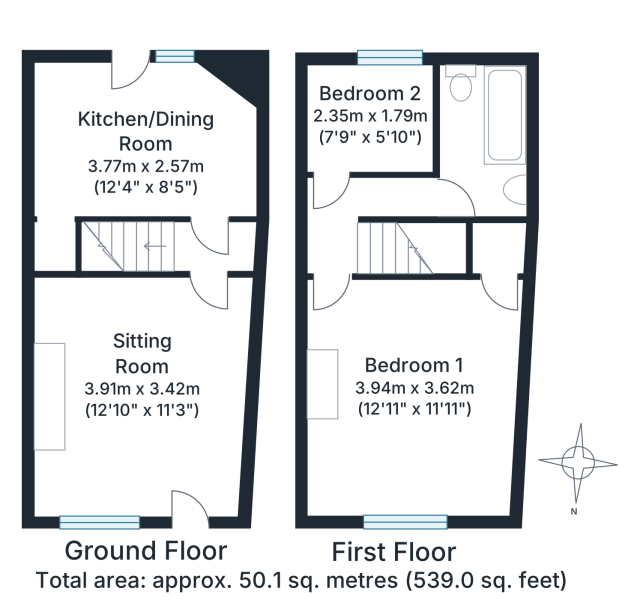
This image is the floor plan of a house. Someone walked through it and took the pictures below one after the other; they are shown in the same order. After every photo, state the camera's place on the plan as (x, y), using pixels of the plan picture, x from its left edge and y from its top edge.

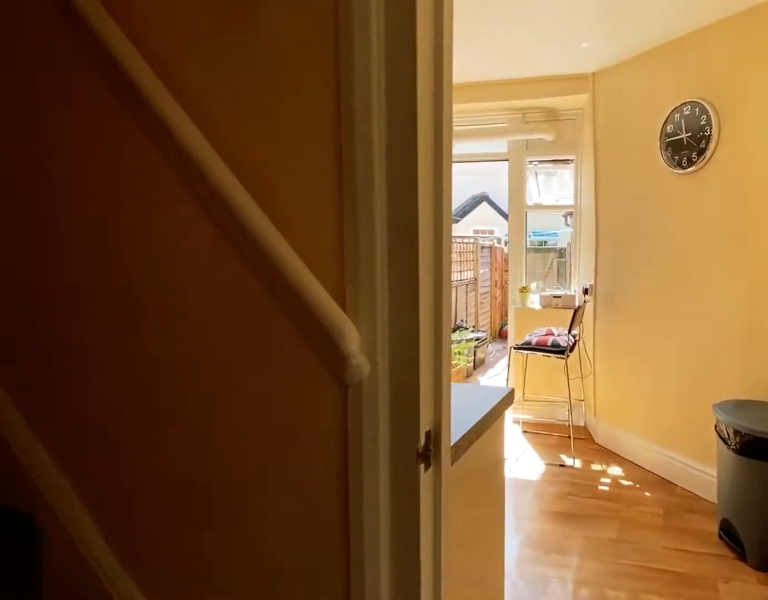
(210, 226)
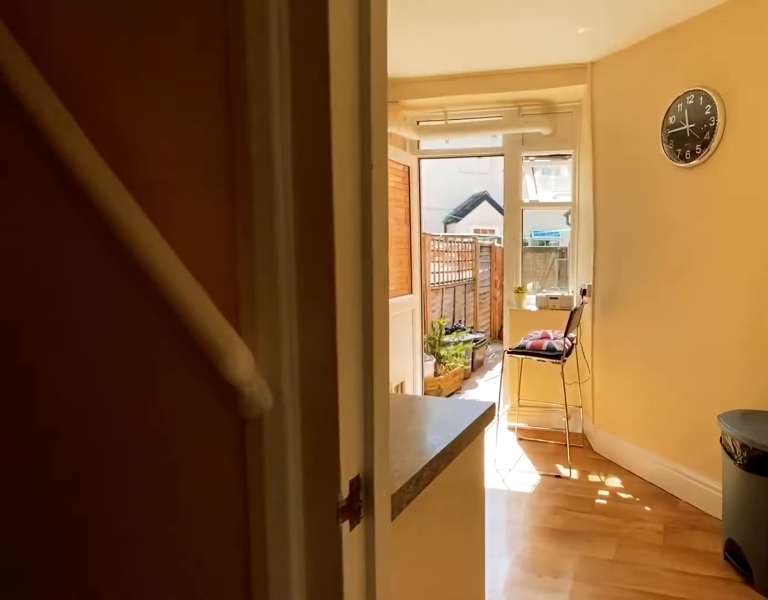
(212, 215)
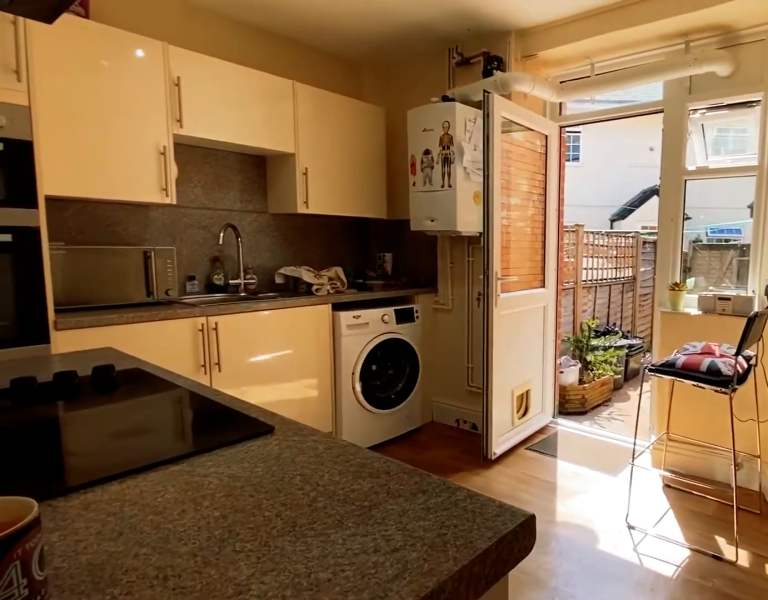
(214, 174)
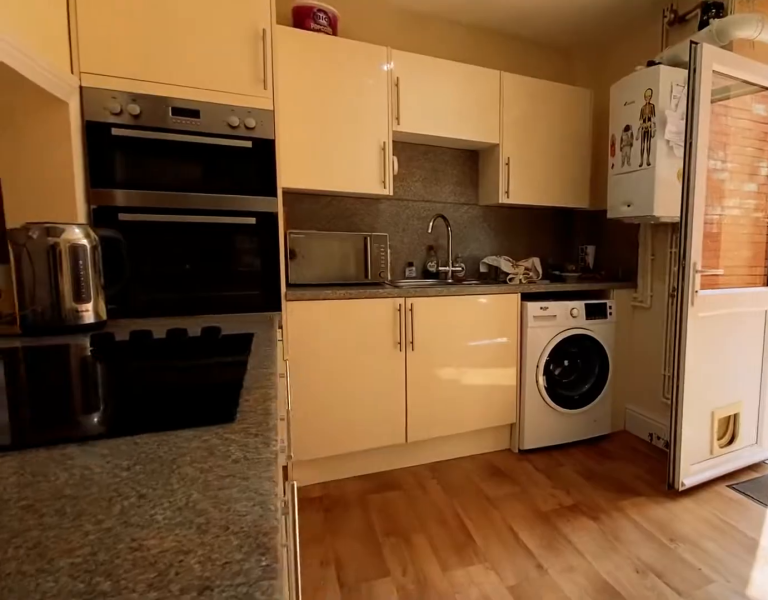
(208, 144)
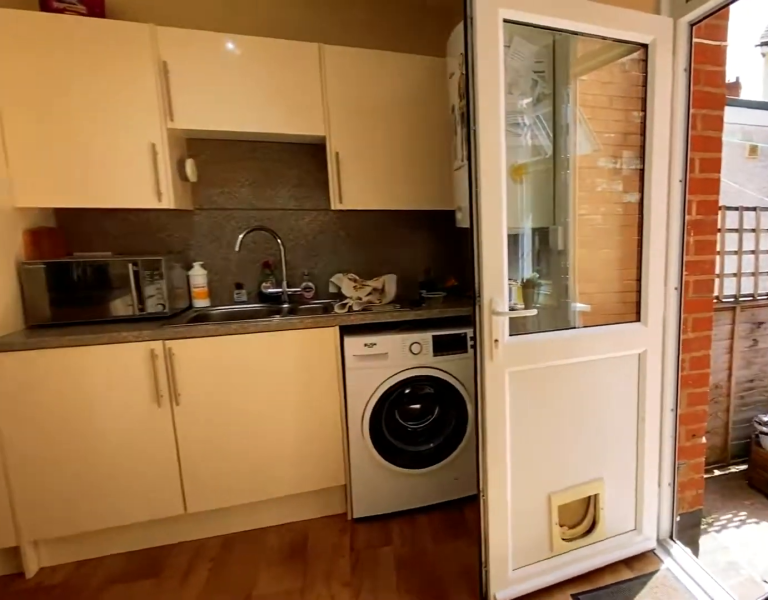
(167, 95)
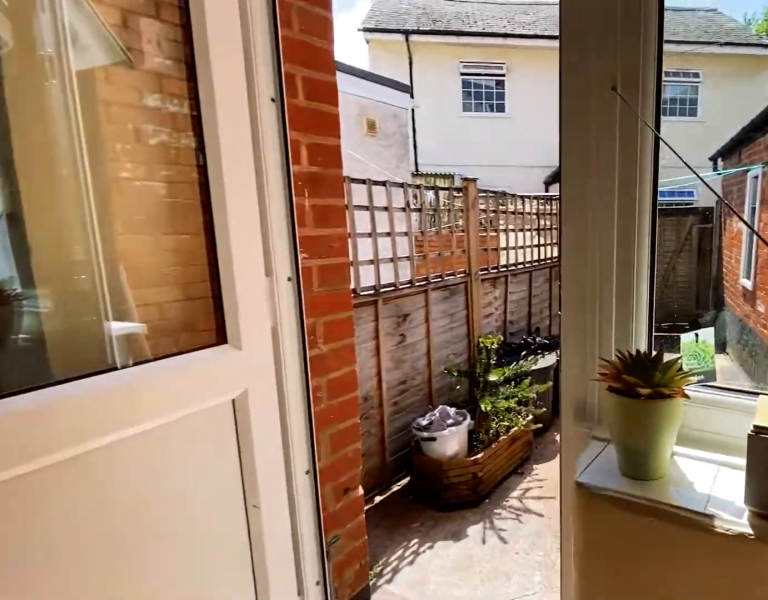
(148, 77)
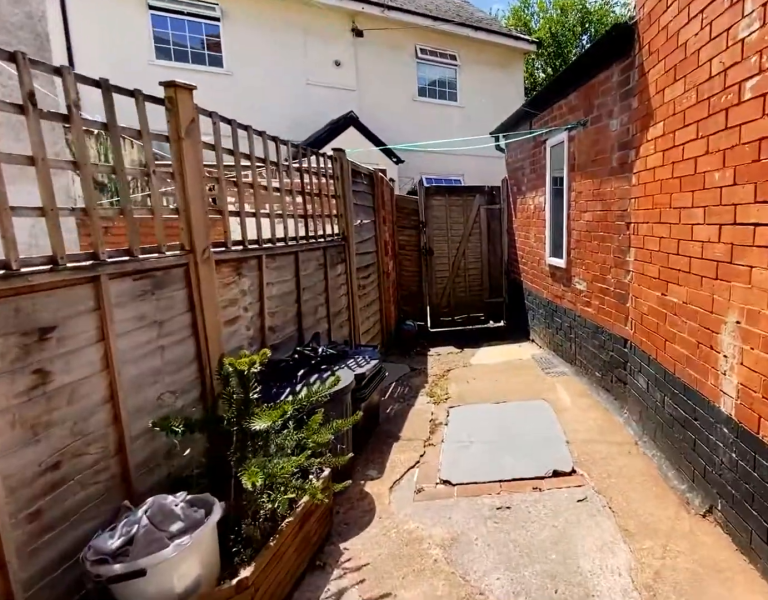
(127, 51)
